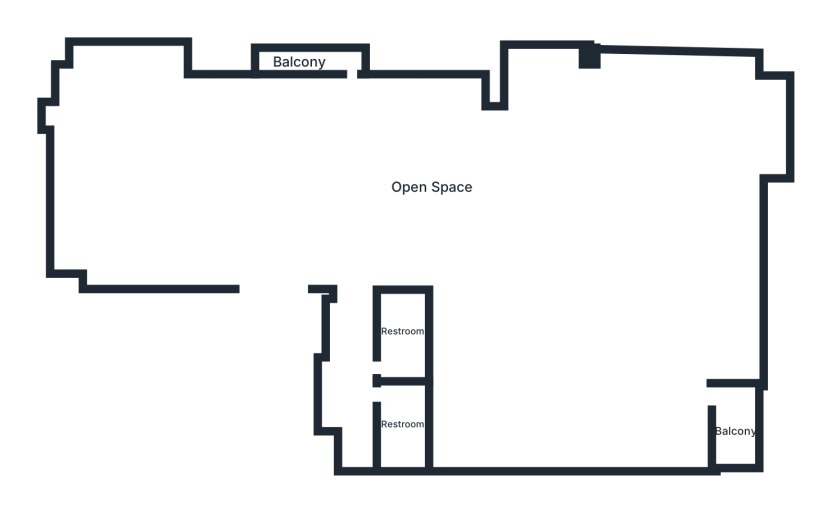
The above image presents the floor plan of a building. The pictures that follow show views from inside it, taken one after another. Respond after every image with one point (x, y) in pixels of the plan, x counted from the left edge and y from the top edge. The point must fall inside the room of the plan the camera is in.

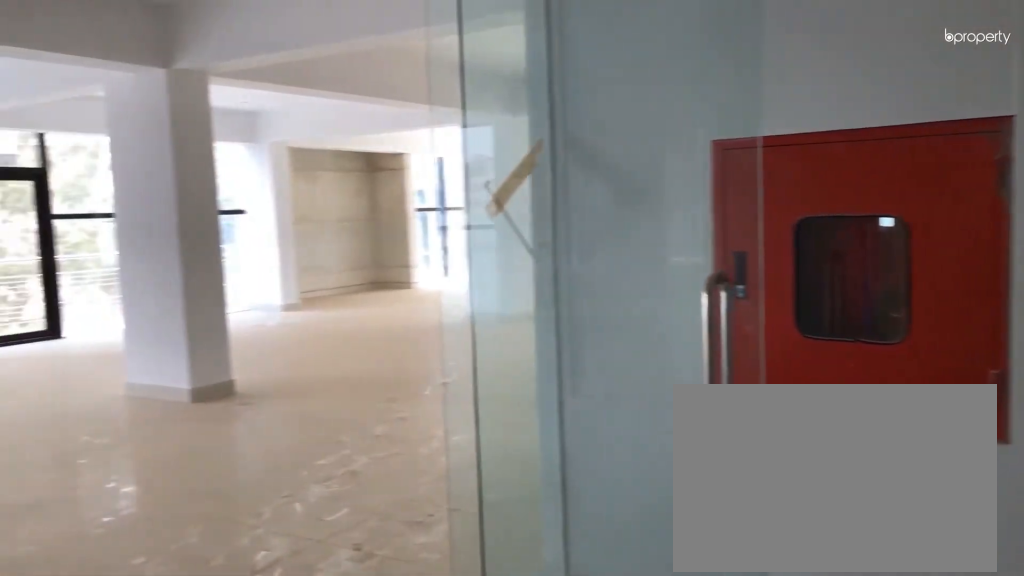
(293, 229)
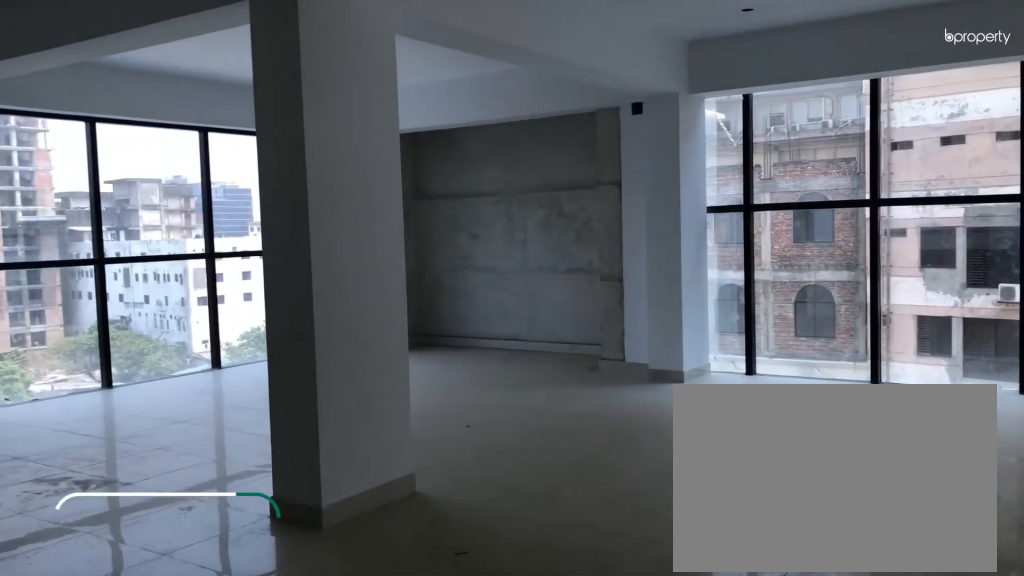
(421, 165)
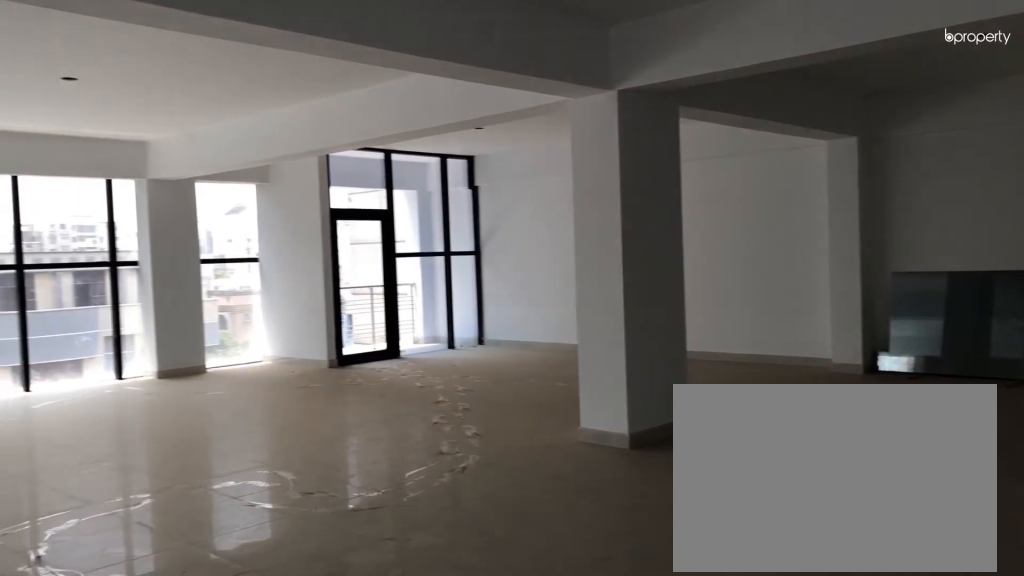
(421, 165)
